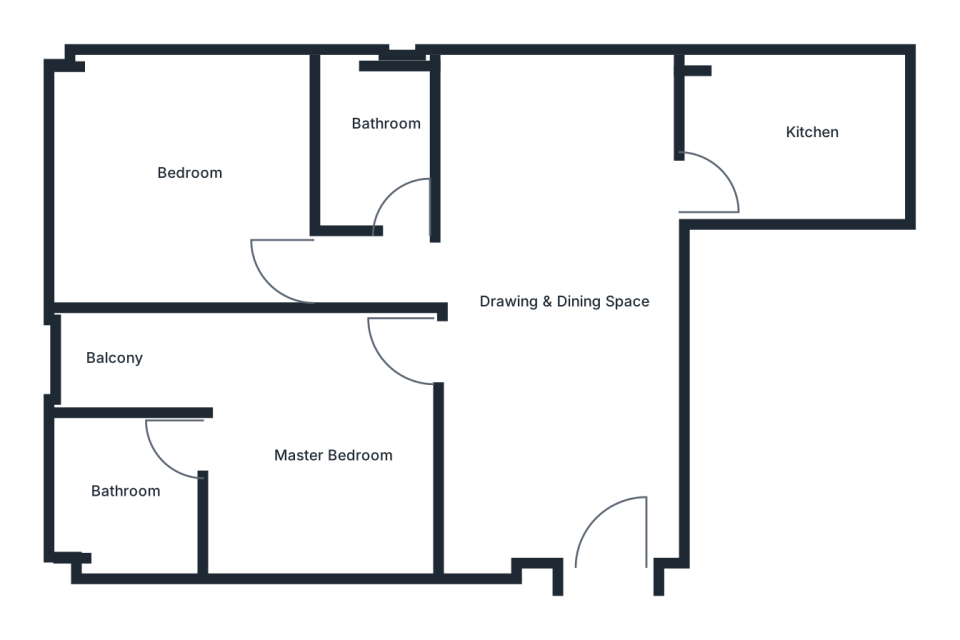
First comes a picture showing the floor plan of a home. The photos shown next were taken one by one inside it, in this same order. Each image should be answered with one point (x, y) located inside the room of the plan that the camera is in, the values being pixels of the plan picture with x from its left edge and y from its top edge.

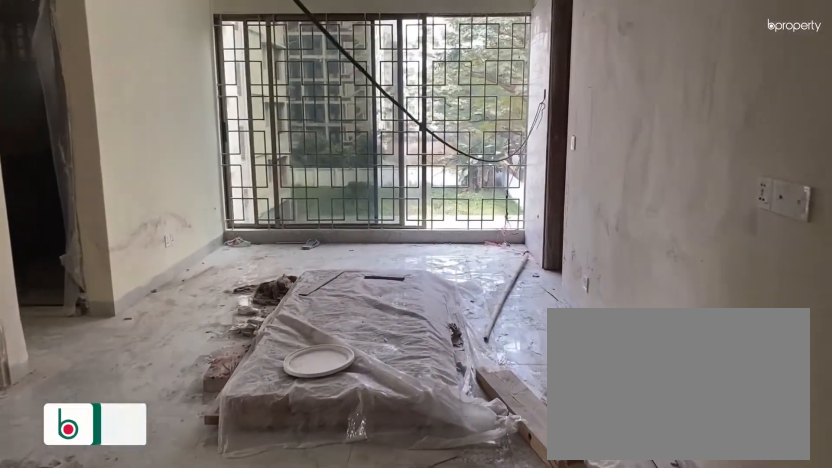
(596, 501)
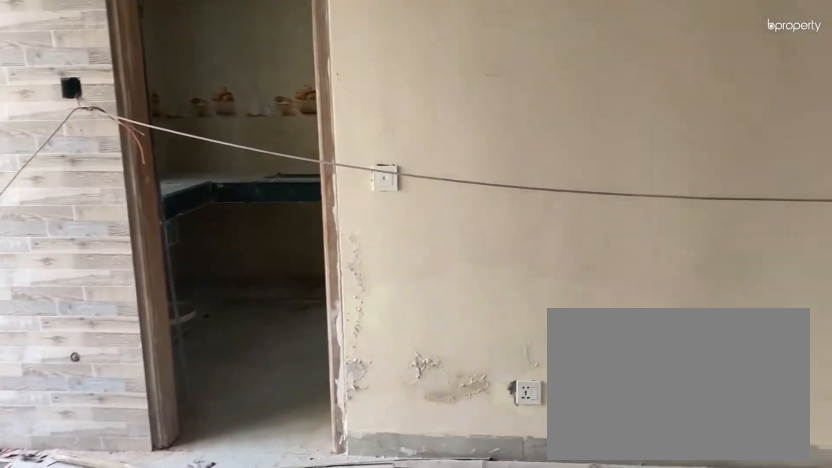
(574, 256)
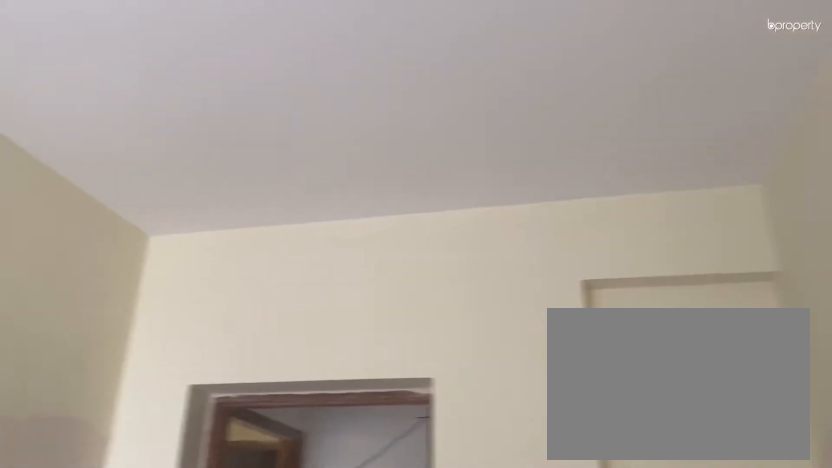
(574, 256)
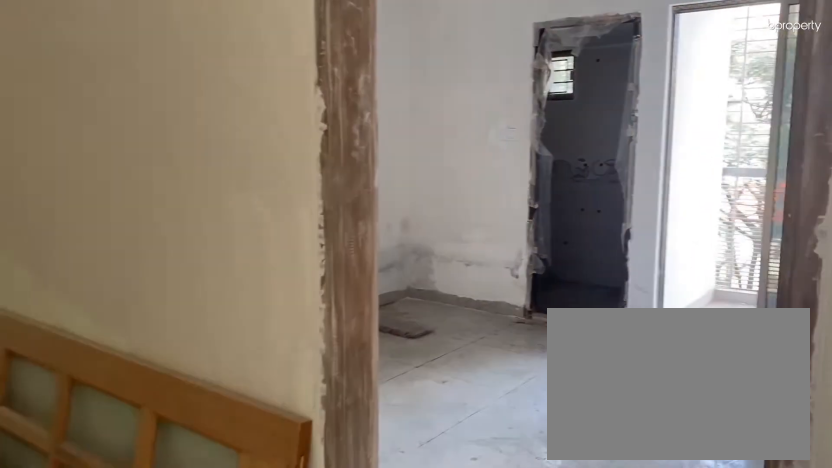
(393, 400)
